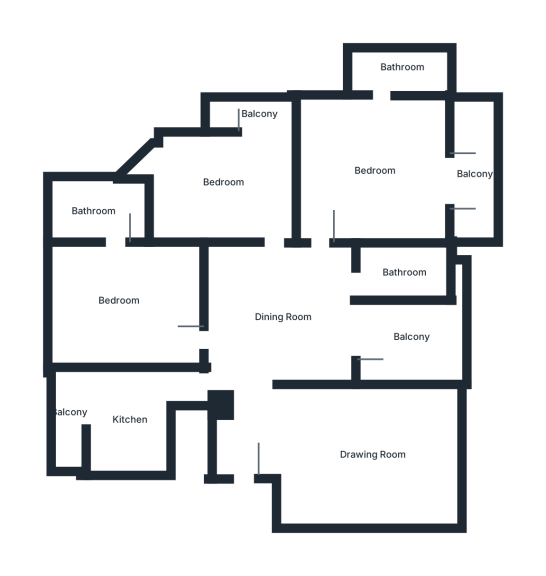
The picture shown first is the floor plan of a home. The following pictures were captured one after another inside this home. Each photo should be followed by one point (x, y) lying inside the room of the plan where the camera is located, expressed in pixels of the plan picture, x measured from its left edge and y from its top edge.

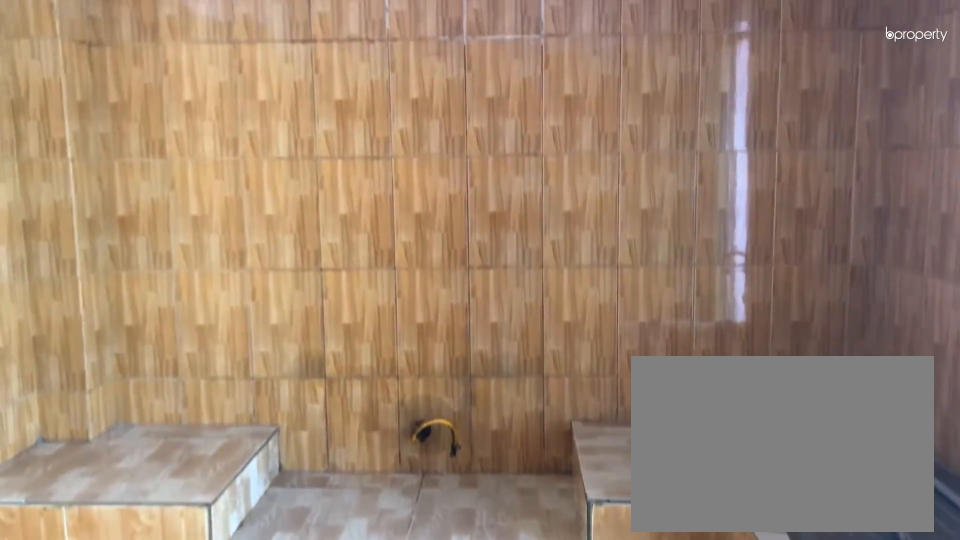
(126, 424)
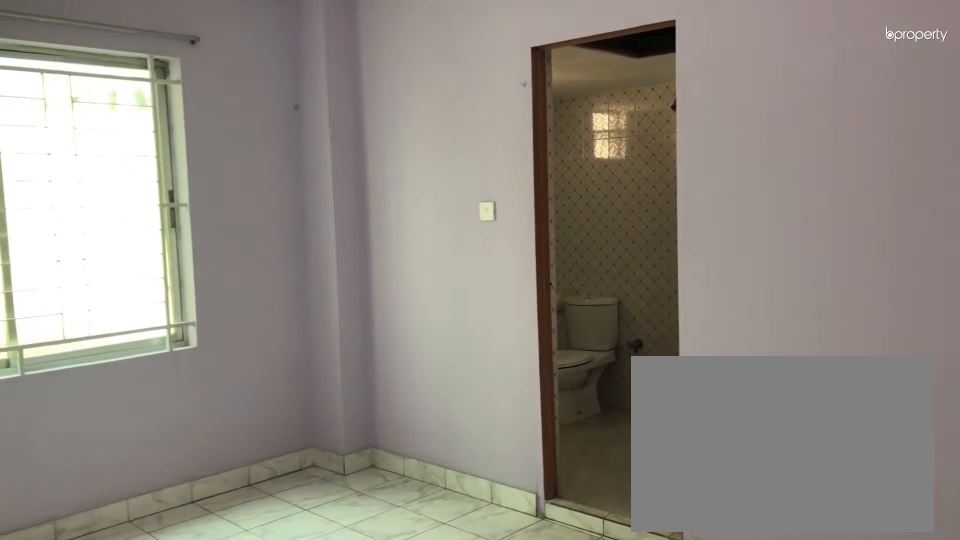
(119, 300)
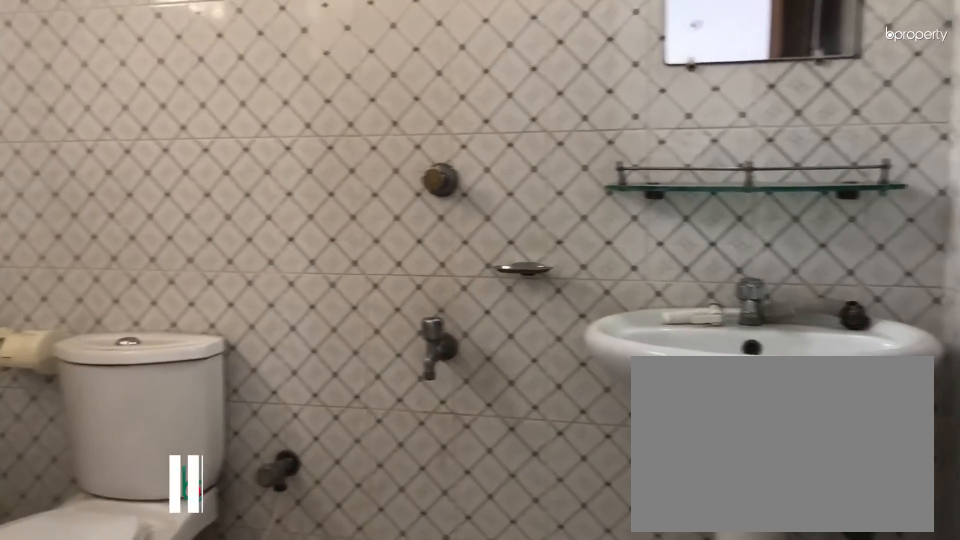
(92, 214)
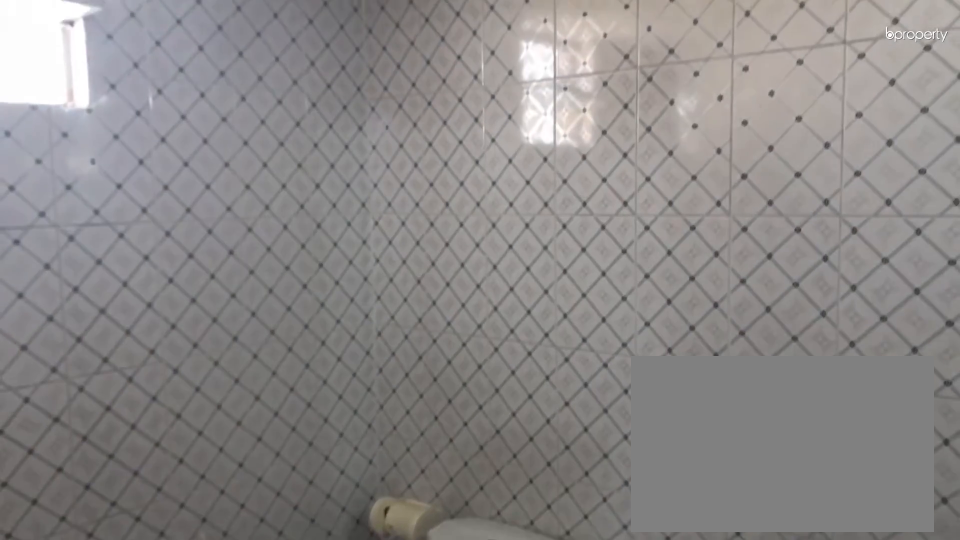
(92, 214)
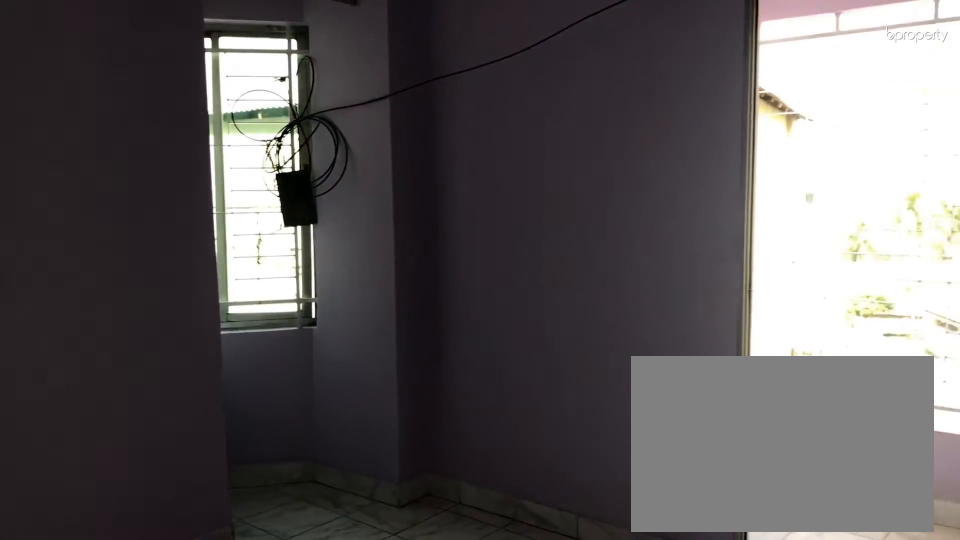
(224, 183)
